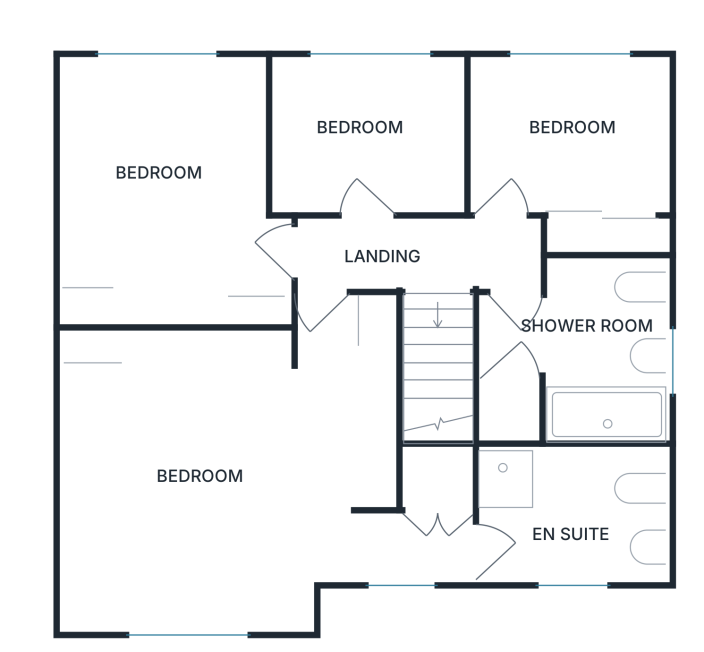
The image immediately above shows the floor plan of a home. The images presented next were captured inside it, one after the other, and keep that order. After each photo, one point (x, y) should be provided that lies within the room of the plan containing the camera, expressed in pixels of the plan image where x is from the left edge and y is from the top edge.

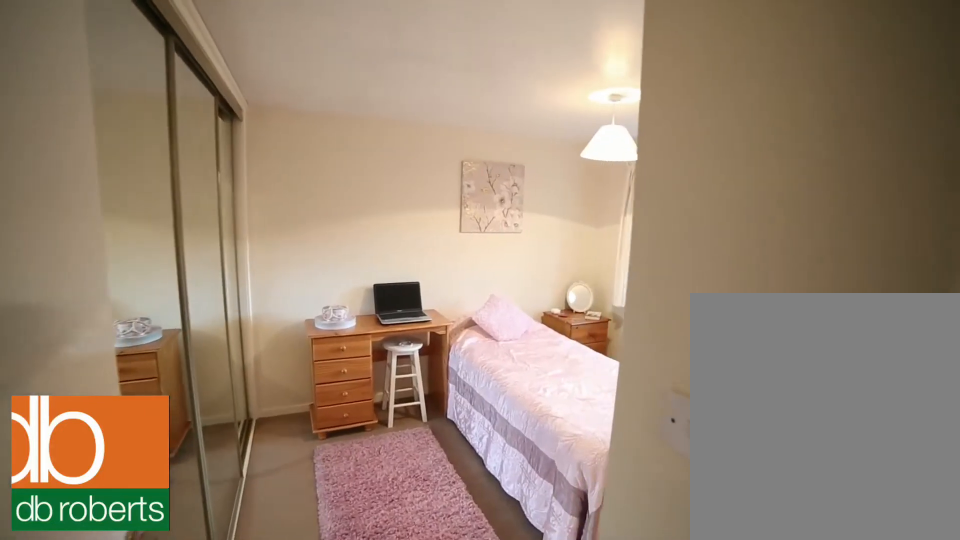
(164, 108)
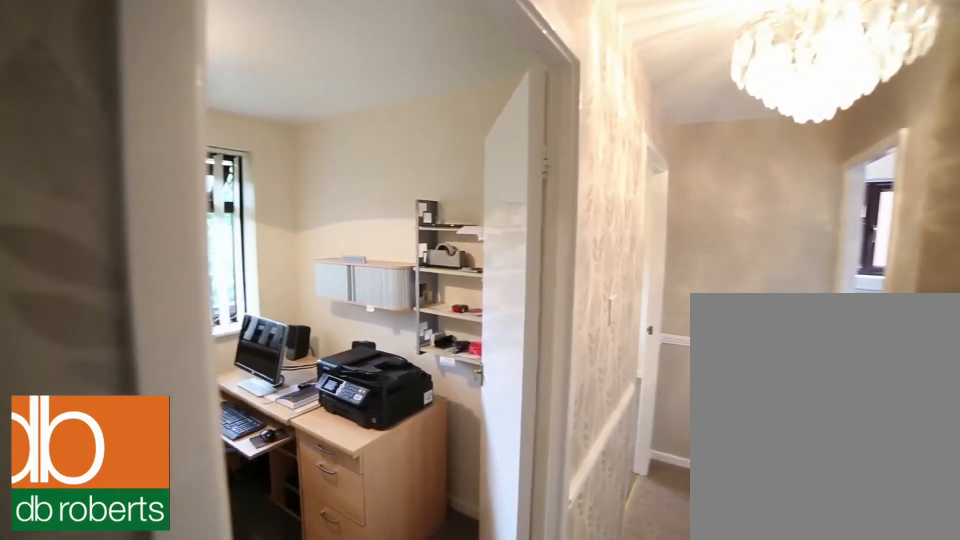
(458, 253)
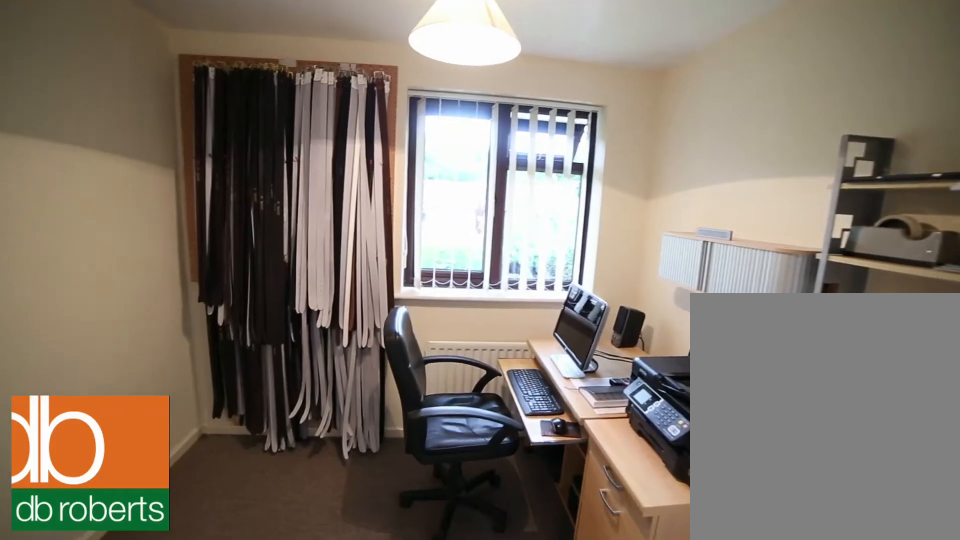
(370, 134)
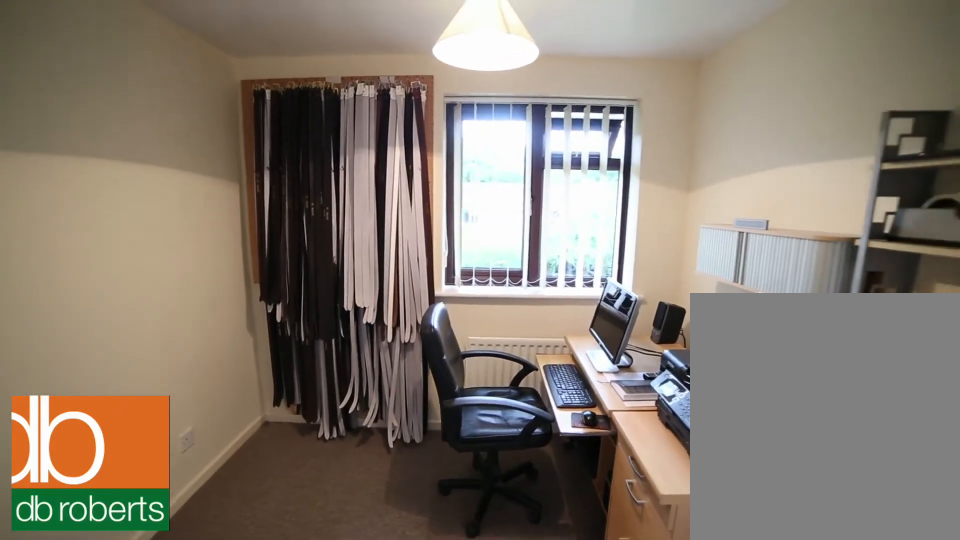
(370, 134)
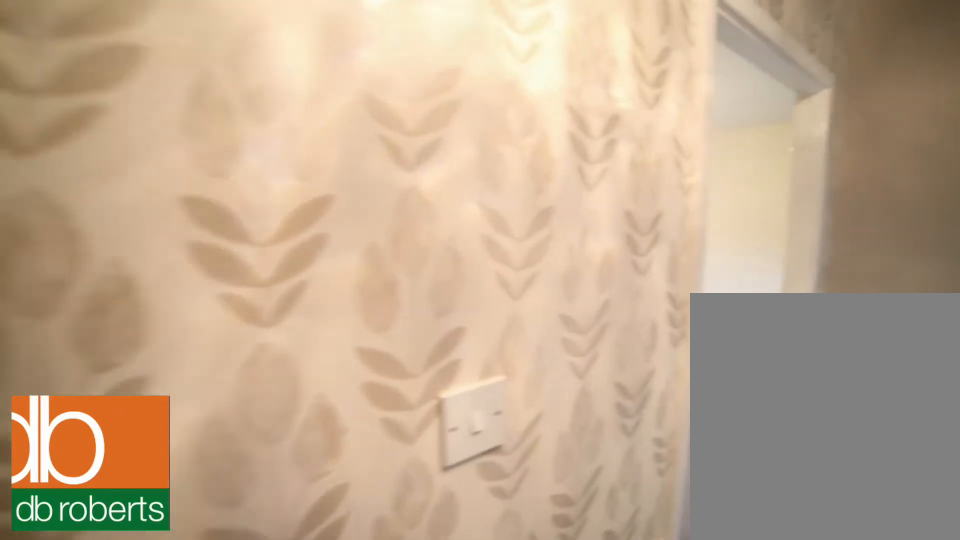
(453, 252)
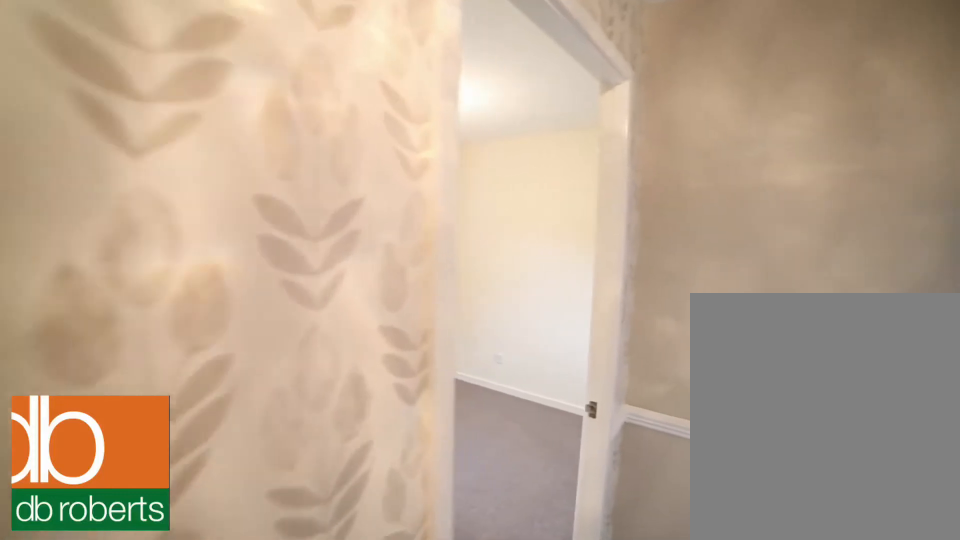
(453, 252)
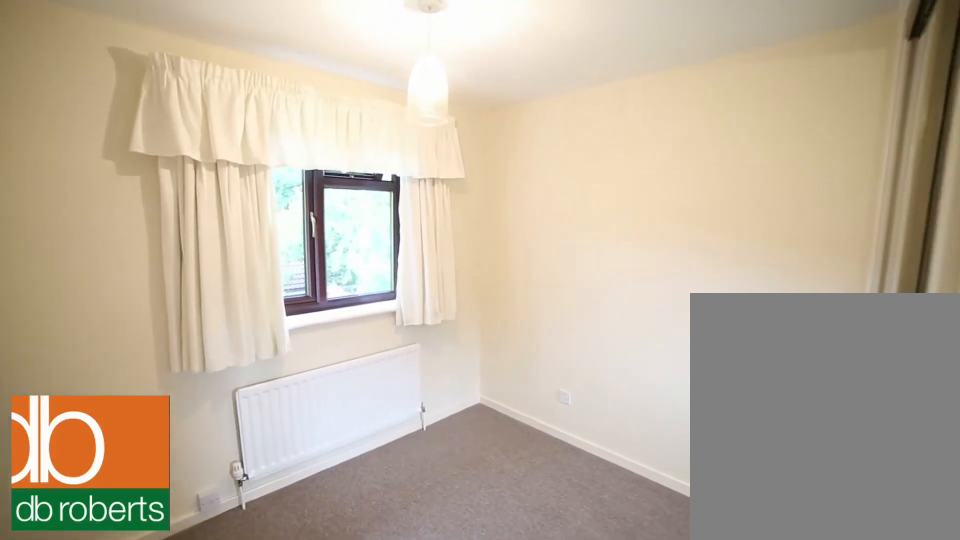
(577, 147)
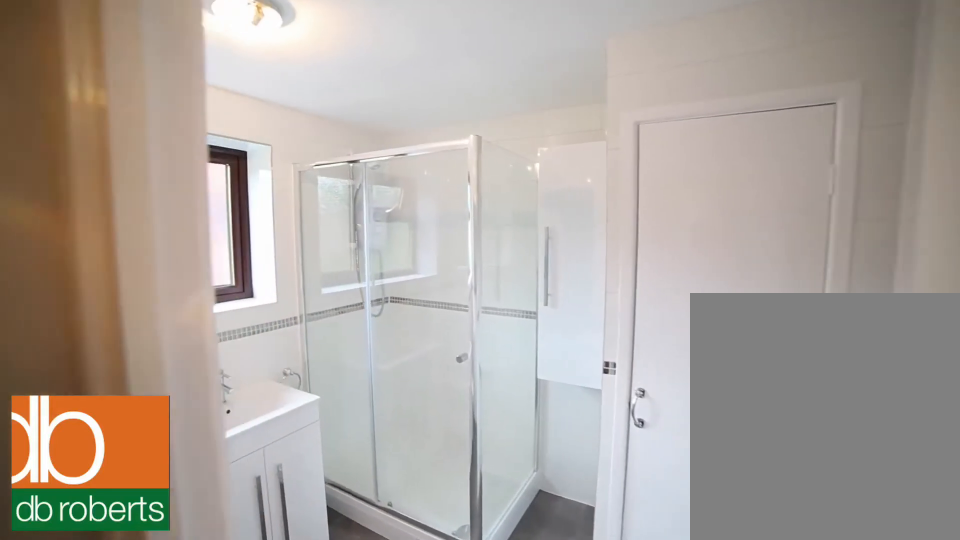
(580, 353)
